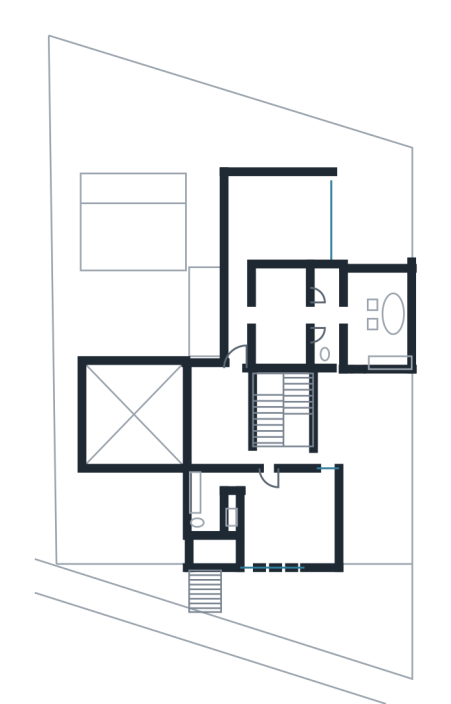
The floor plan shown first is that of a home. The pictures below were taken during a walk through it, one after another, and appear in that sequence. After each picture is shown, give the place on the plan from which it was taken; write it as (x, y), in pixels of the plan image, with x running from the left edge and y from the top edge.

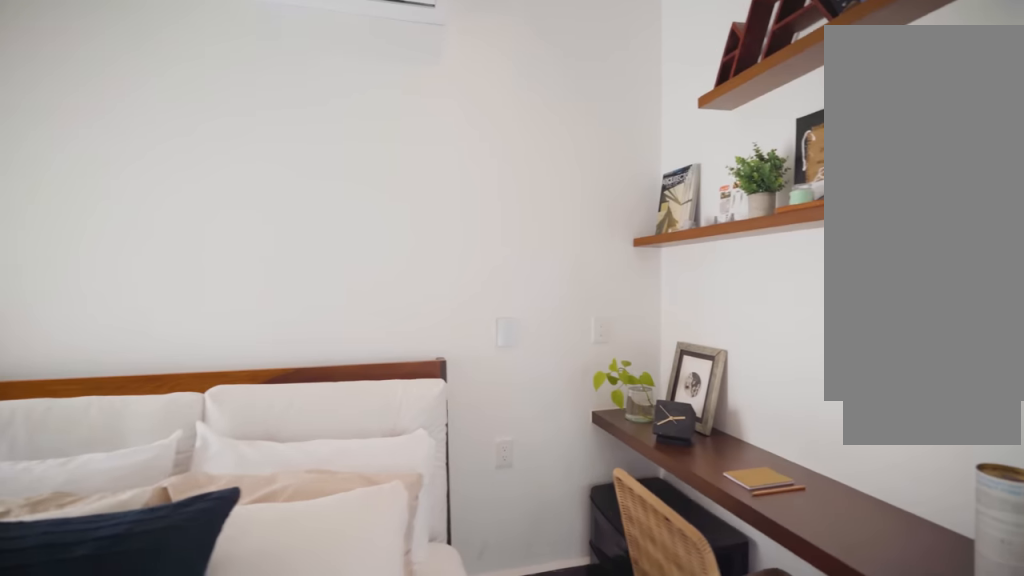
(272, 513)
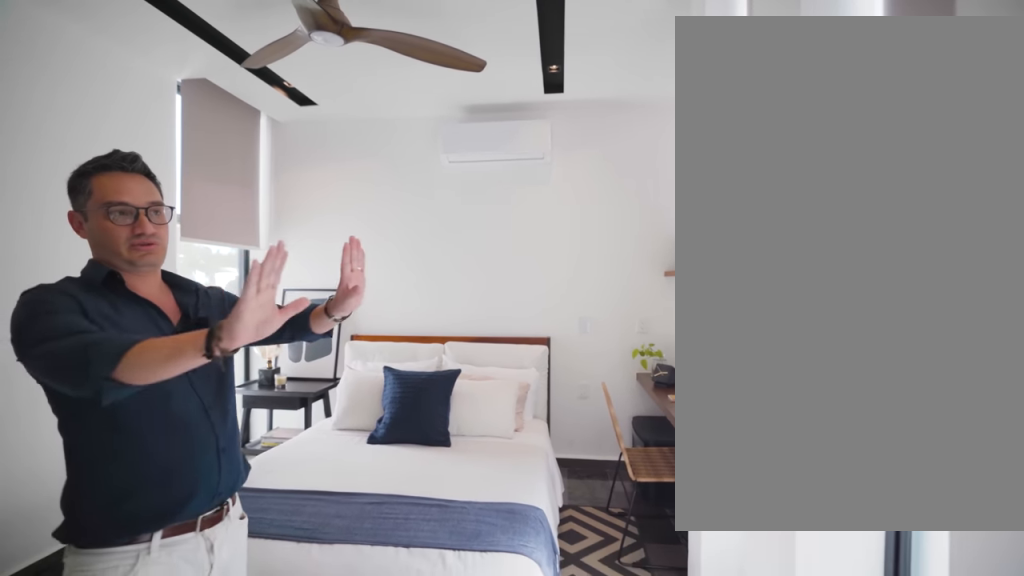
(266, 543)
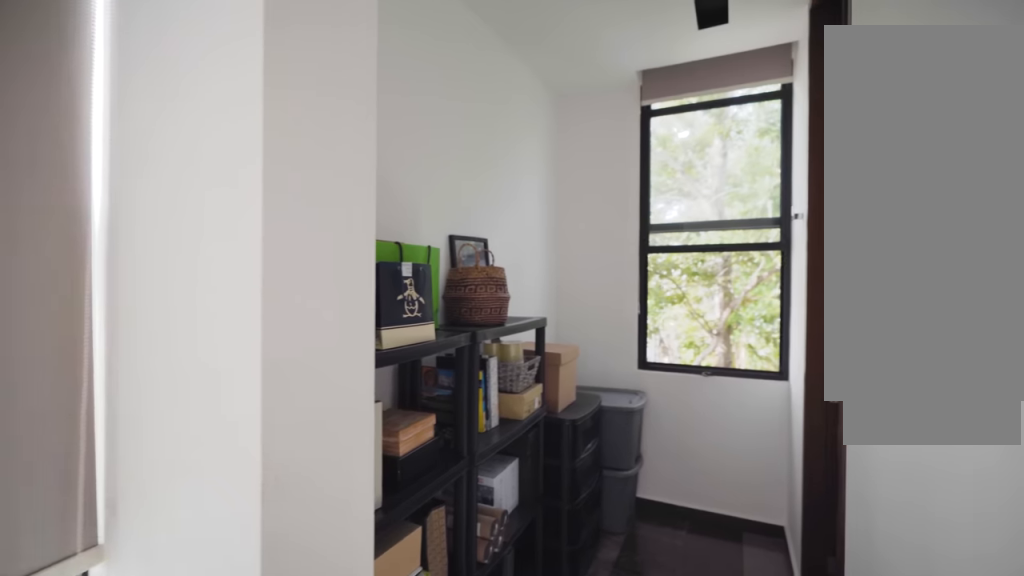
(275, 545)
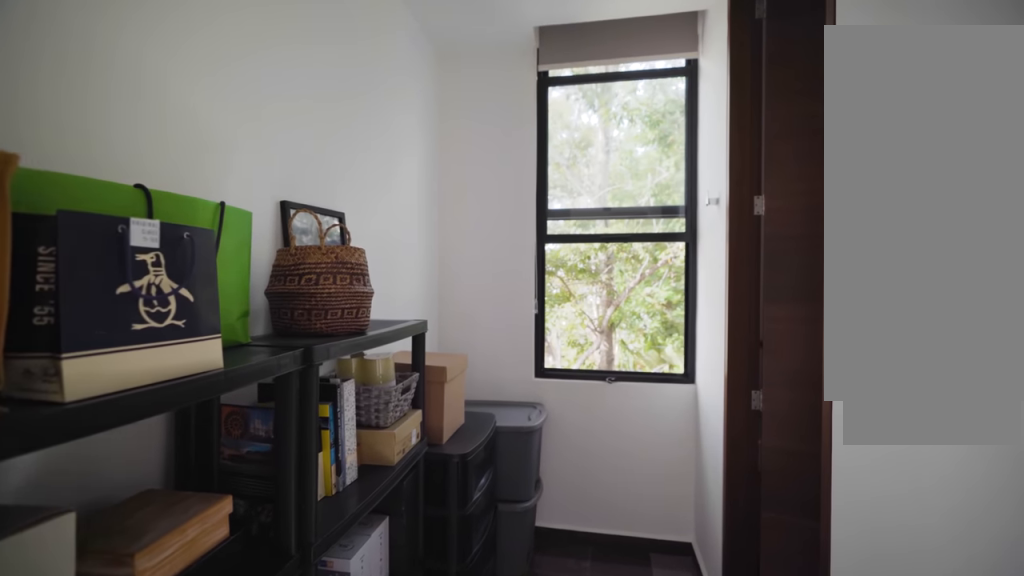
(263, 549)
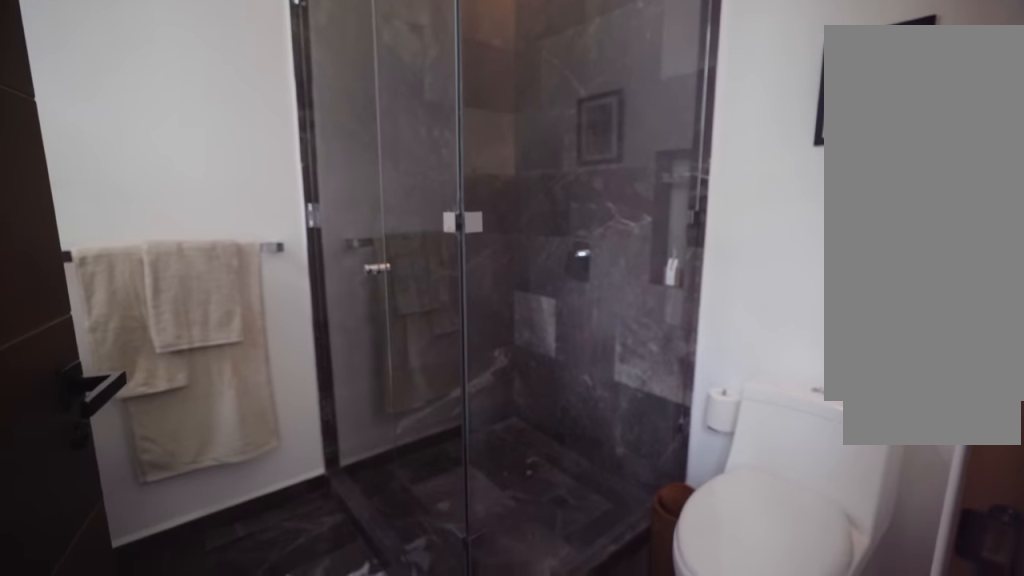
(212, 535)
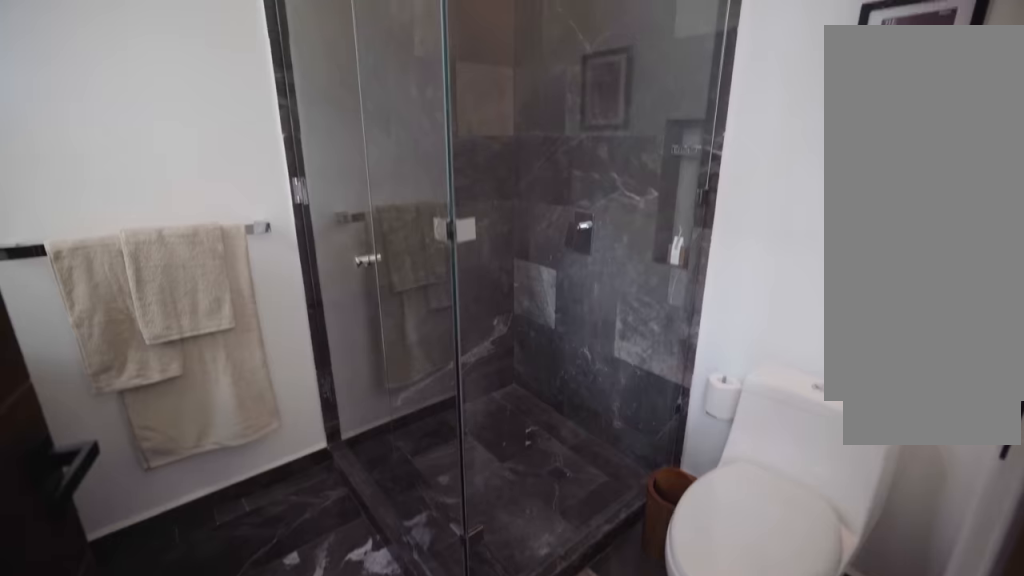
(212, 535)
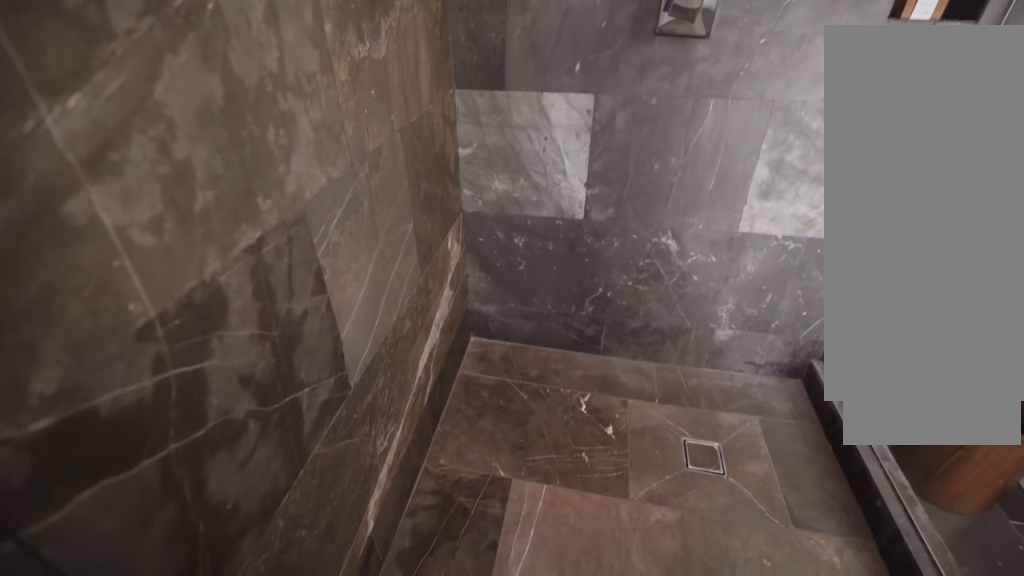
(204, 502)
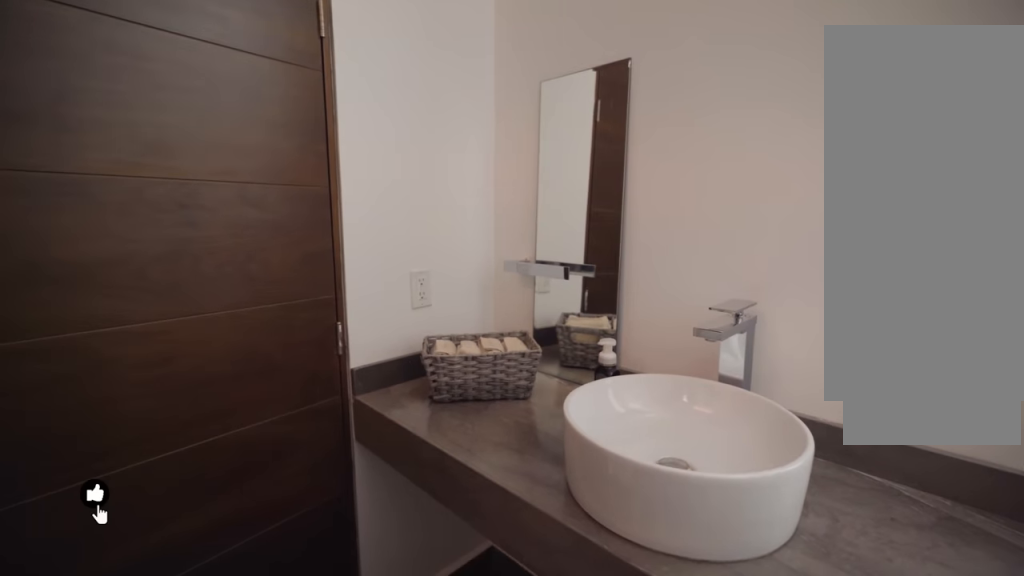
(221, 514)
